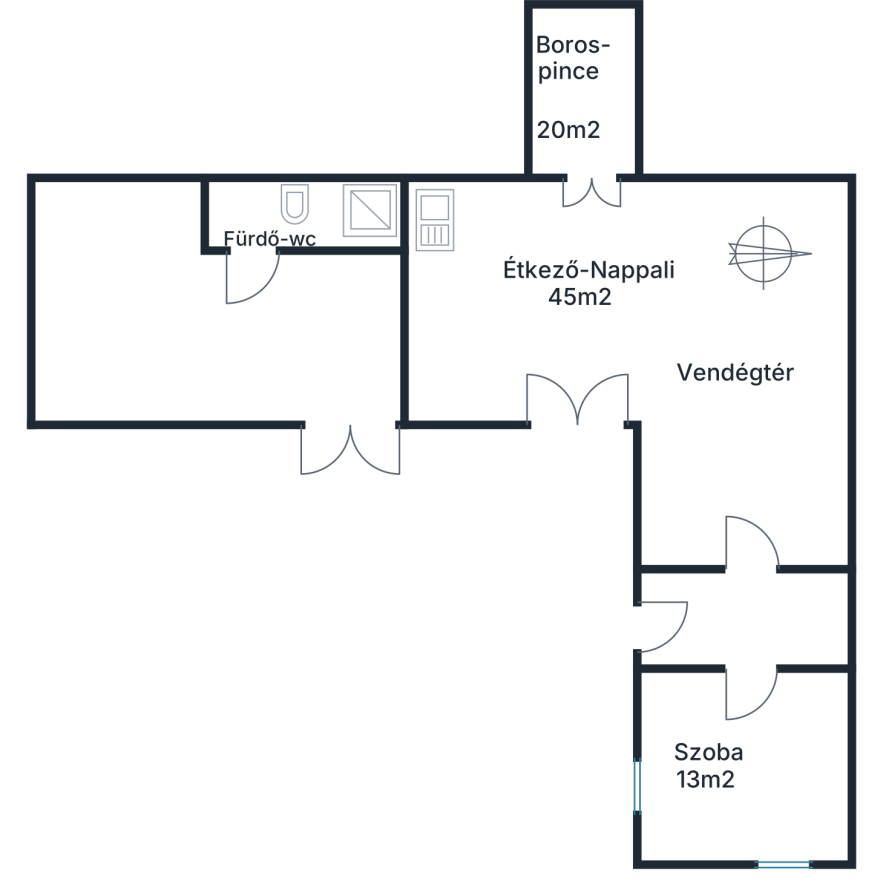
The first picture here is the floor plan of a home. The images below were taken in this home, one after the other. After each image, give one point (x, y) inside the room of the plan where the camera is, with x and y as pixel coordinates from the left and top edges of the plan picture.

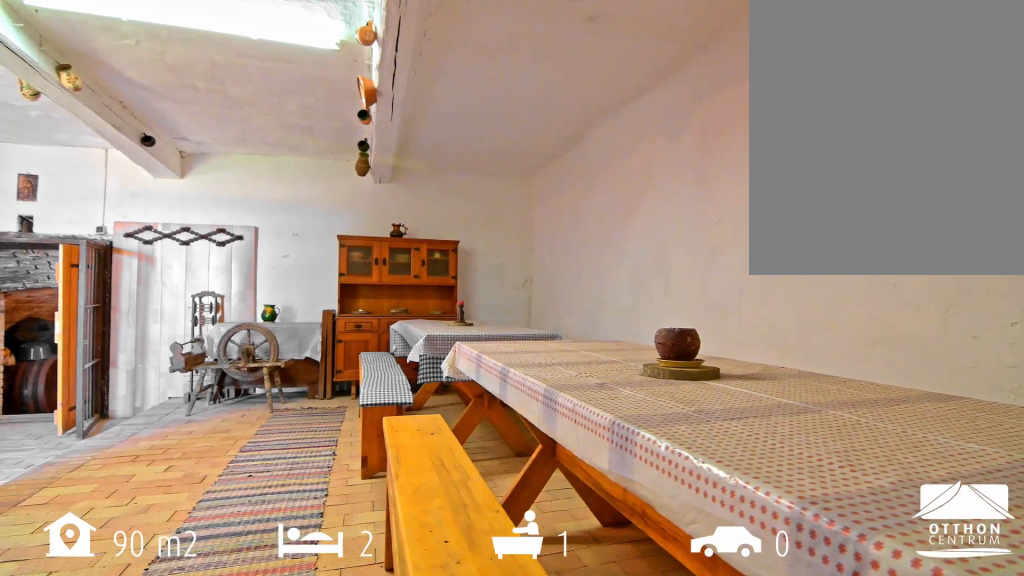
(754, 368)
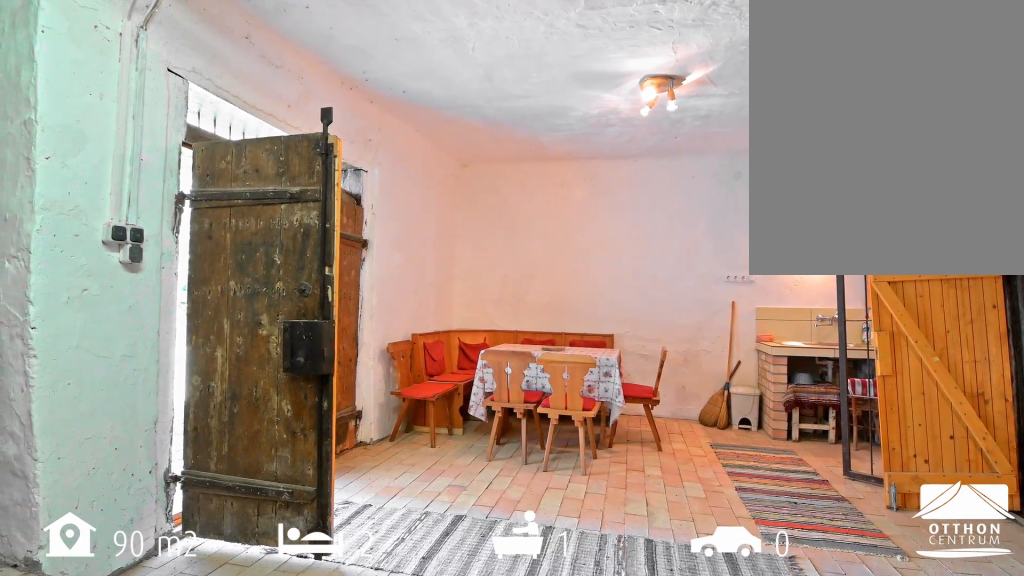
(754, 368)
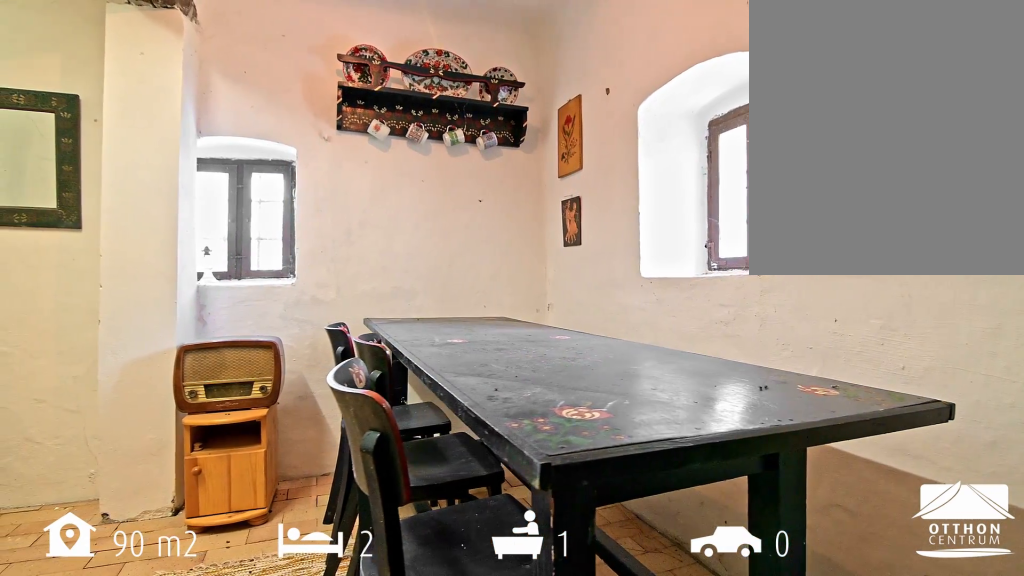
(745, 764)
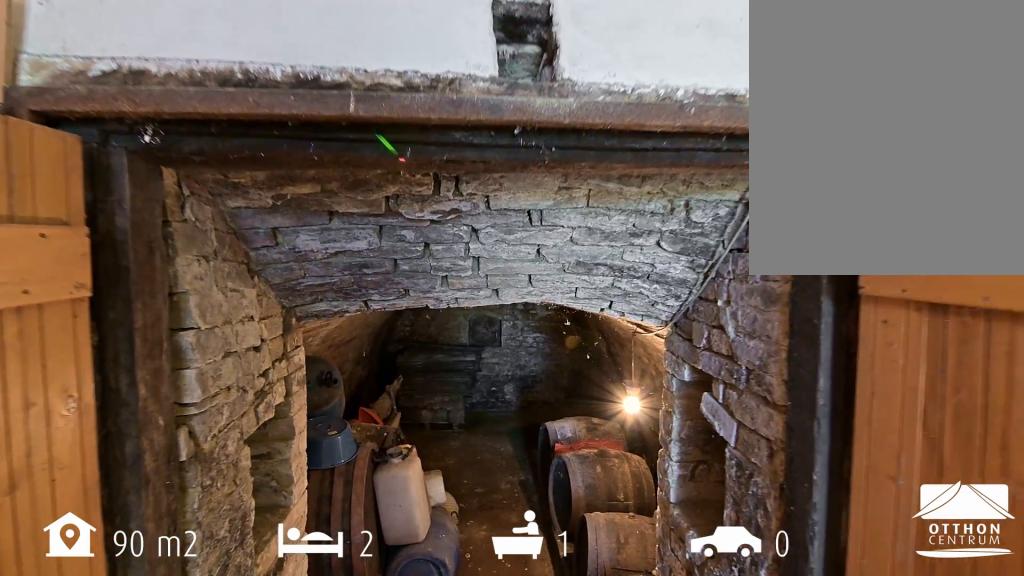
(754, 368)
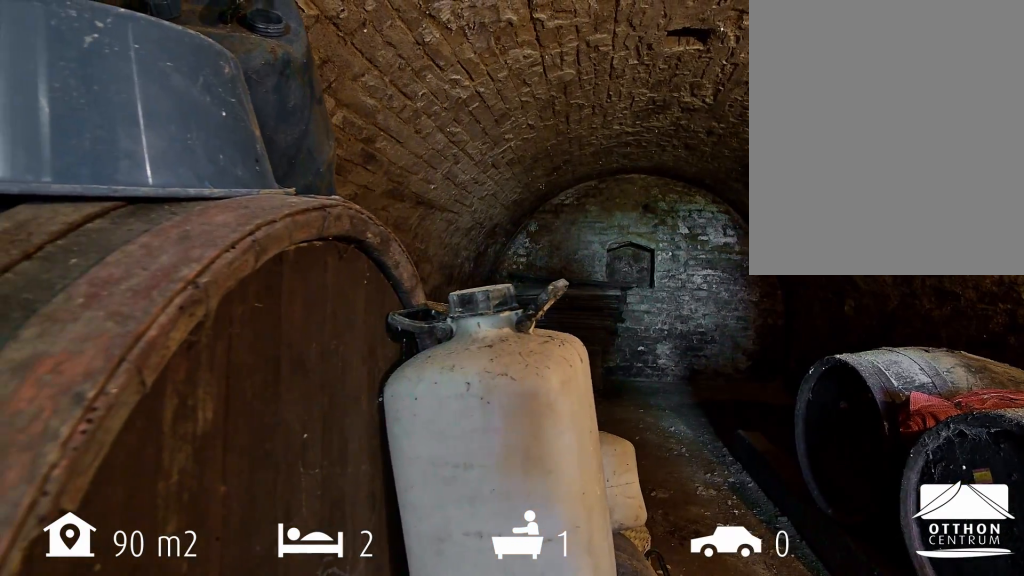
(584, 83)
